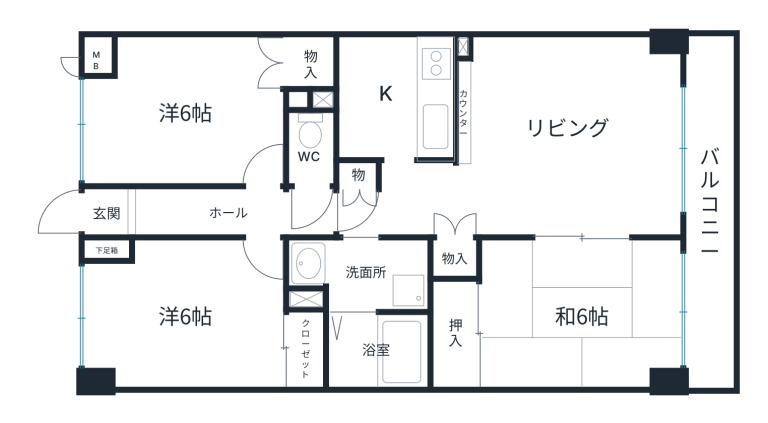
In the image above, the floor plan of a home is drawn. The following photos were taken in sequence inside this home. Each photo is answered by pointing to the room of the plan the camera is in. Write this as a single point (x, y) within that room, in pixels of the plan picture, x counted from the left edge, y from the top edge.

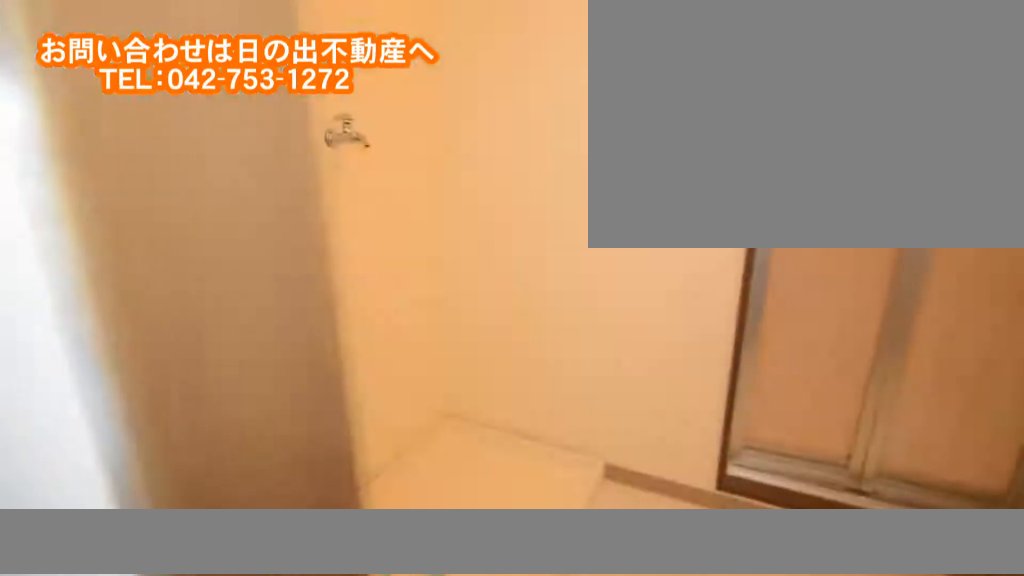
(387, 268)
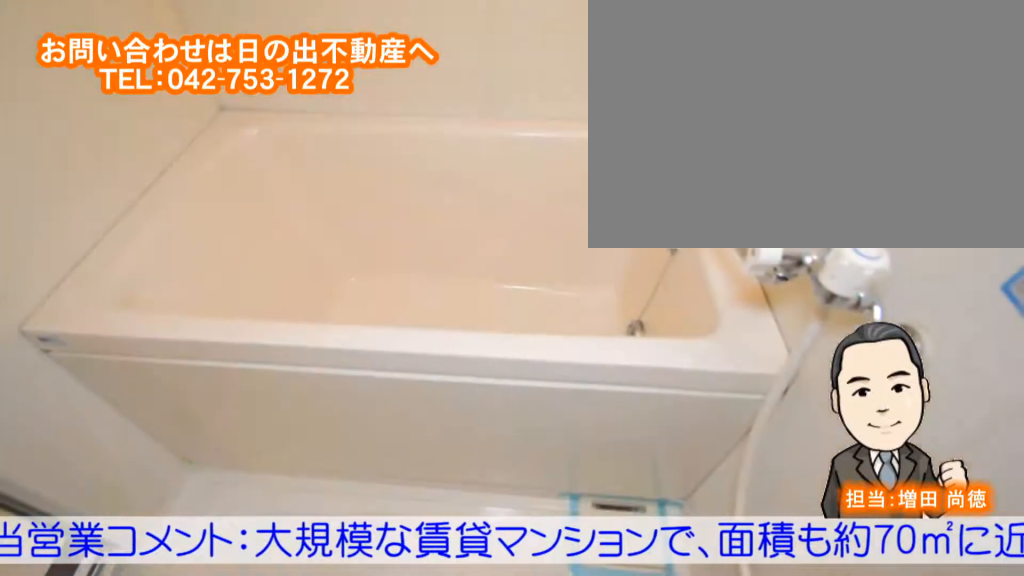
(378, 351)
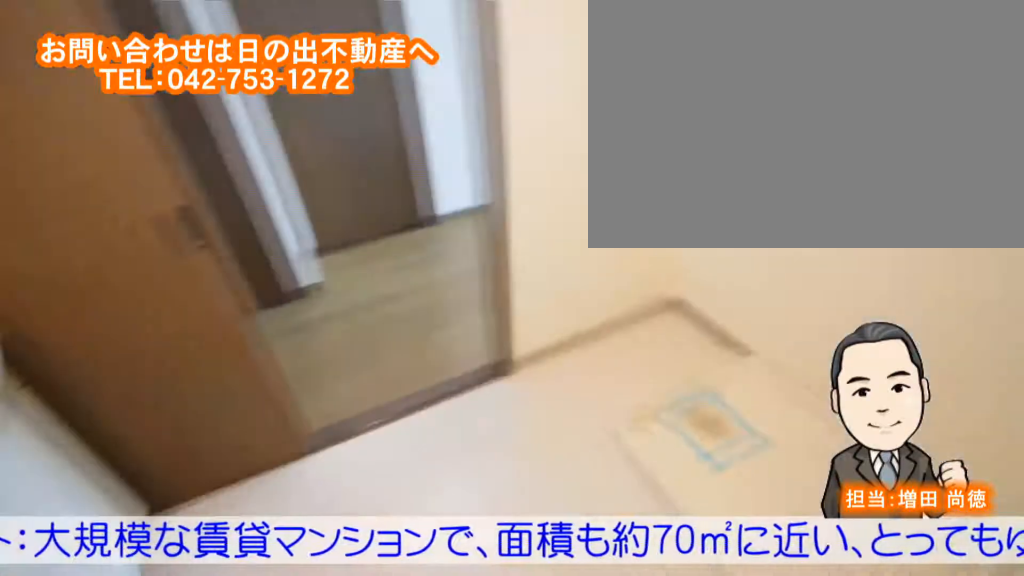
(386, 268)
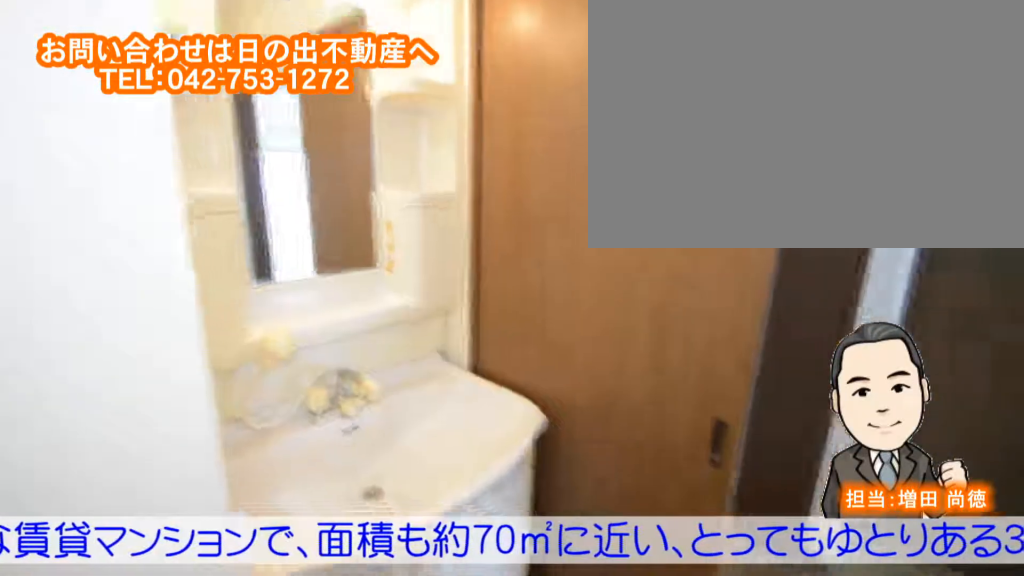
(387, 268)
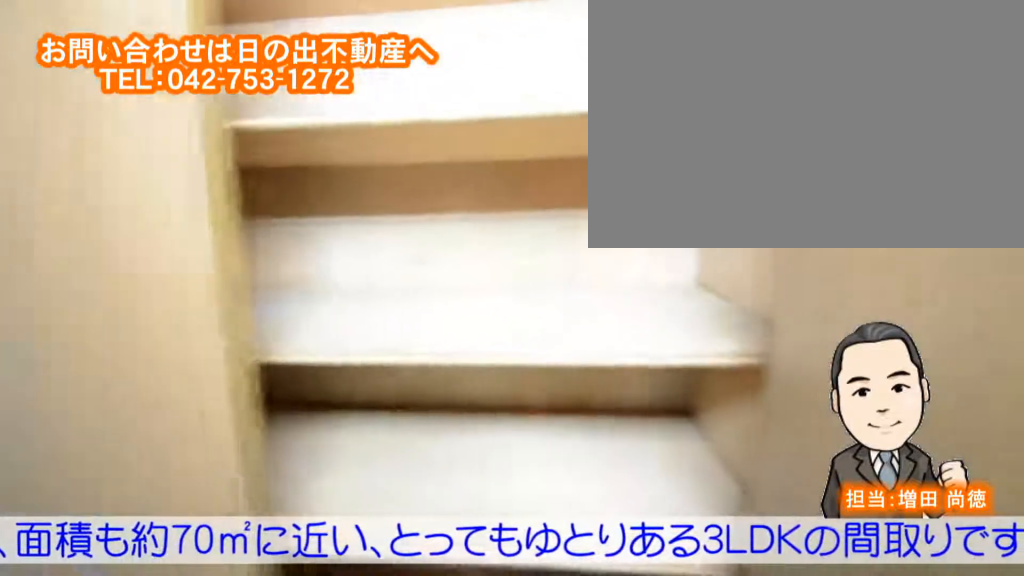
(362, 207)
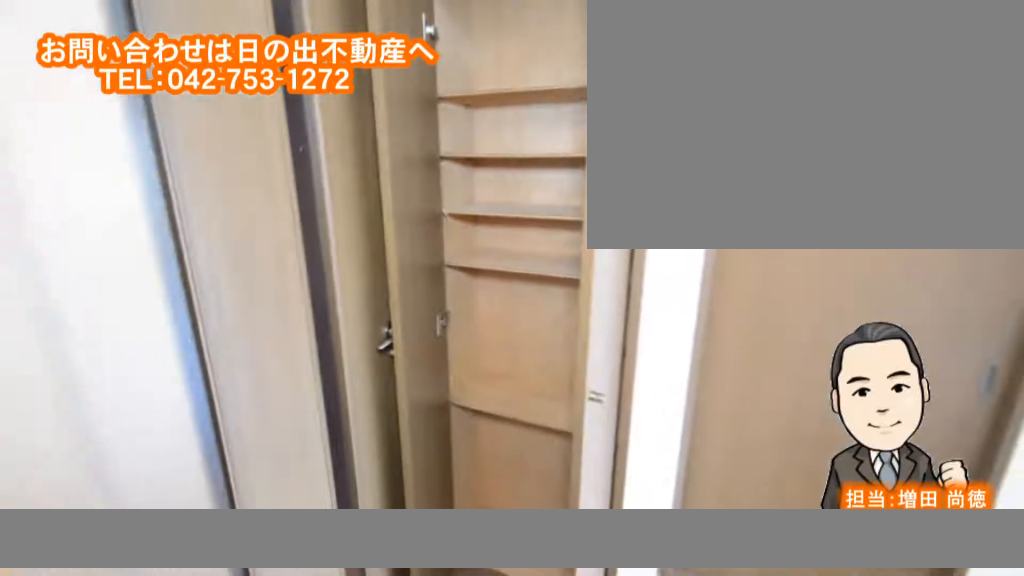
(363, 206)
